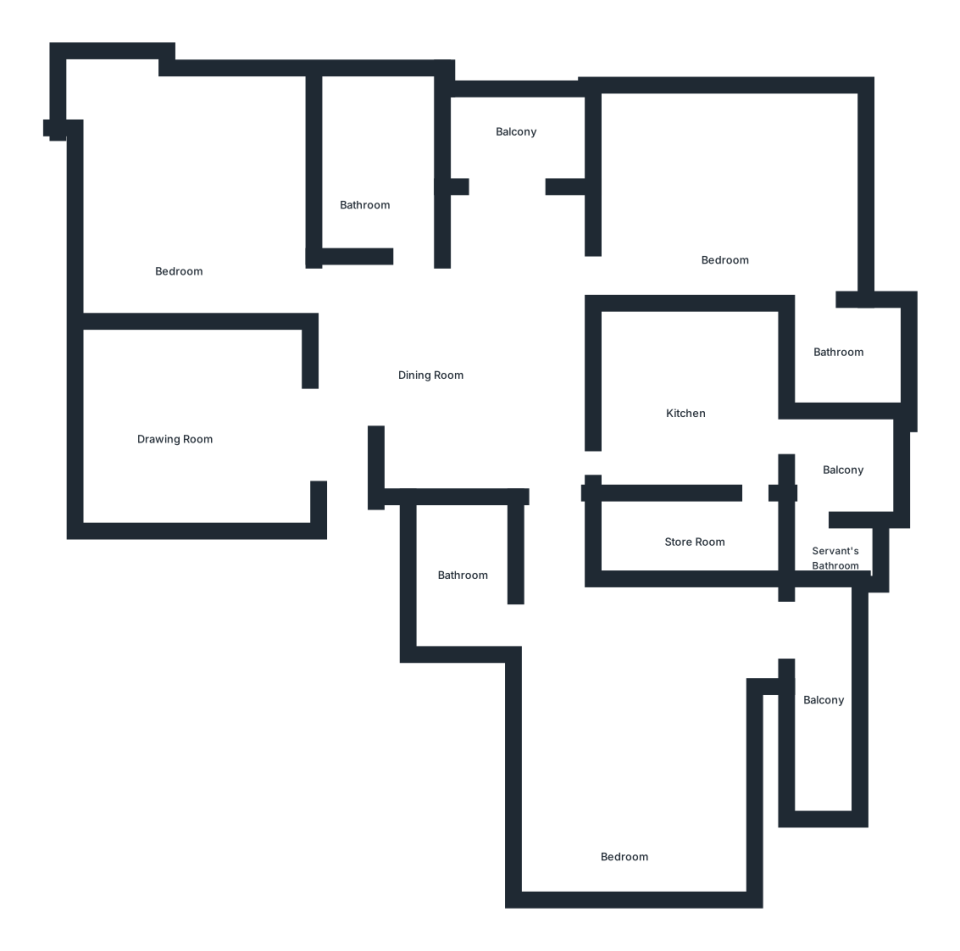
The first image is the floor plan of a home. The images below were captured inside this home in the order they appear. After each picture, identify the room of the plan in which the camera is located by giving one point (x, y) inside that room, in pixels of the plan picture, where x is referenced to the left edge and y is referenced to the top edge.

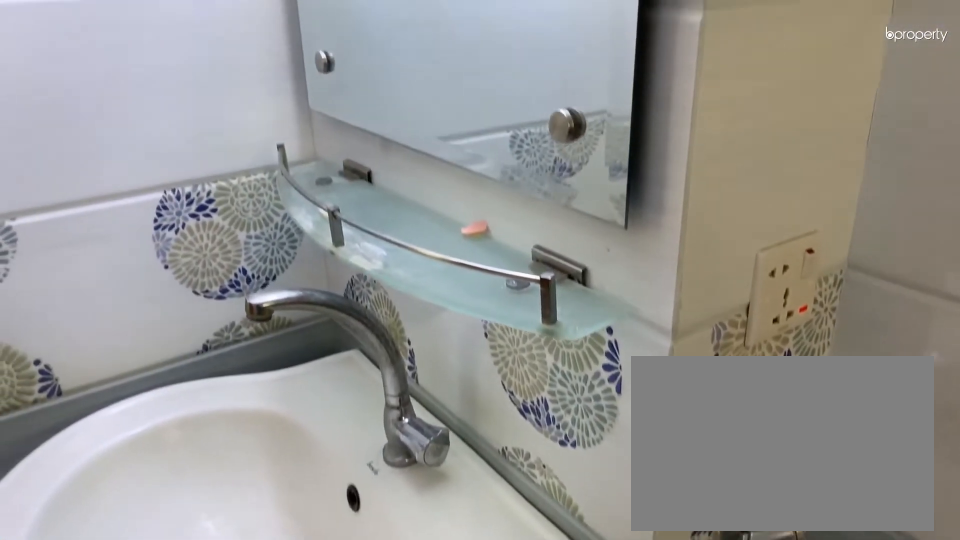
(368, 186)
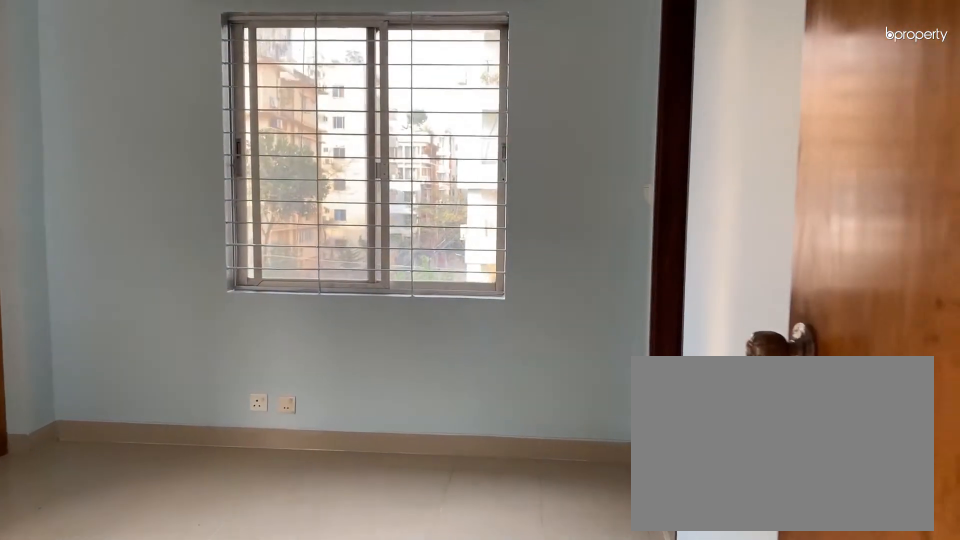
(731, 206)
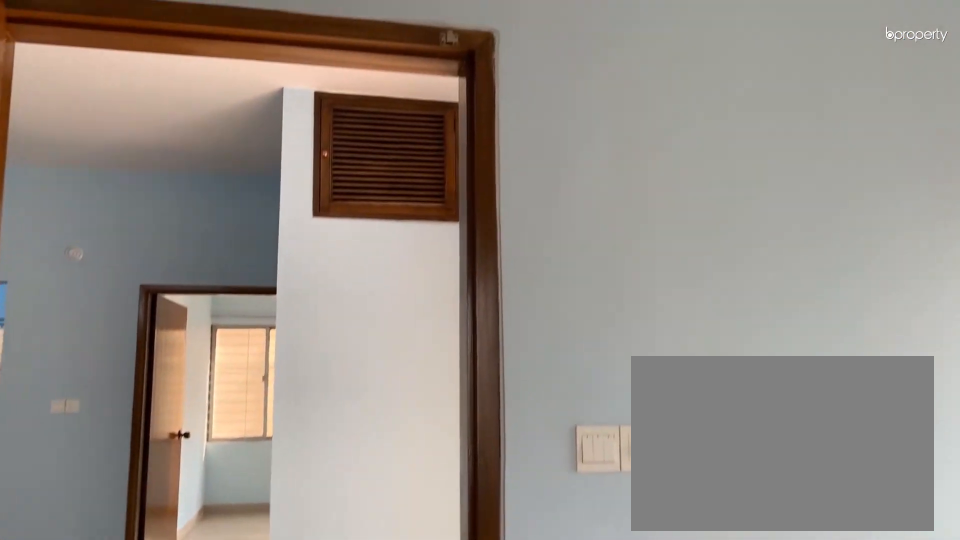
(731, 206)
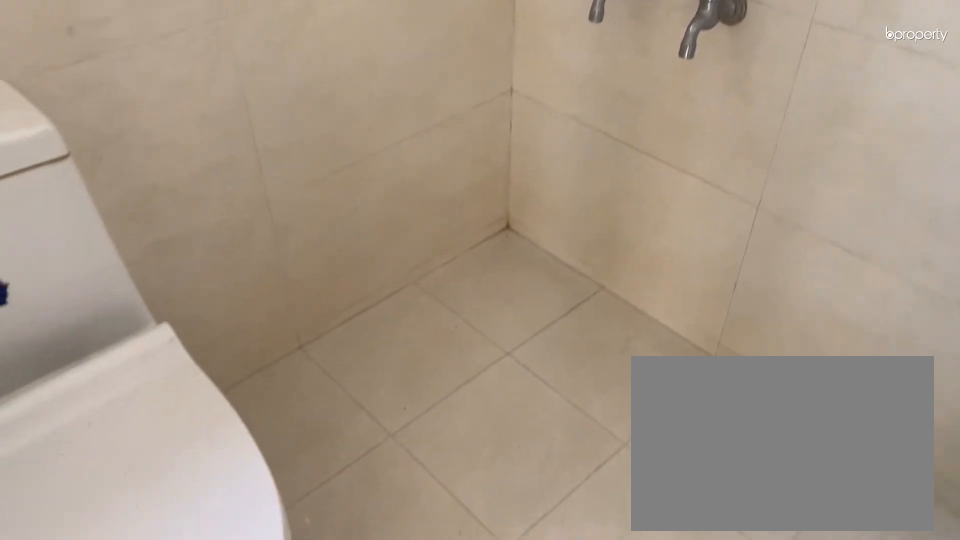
(839, 354)
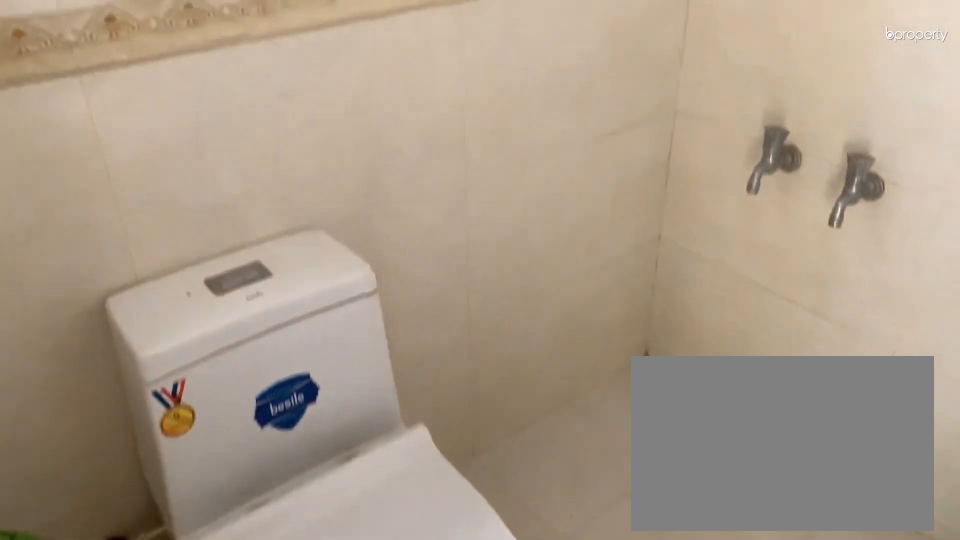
(839, 354)
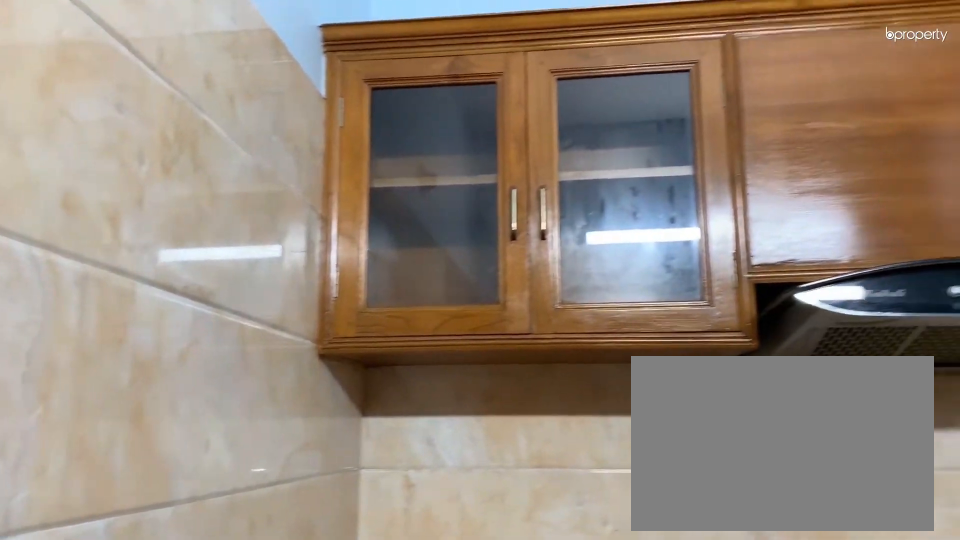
(692, 408)
